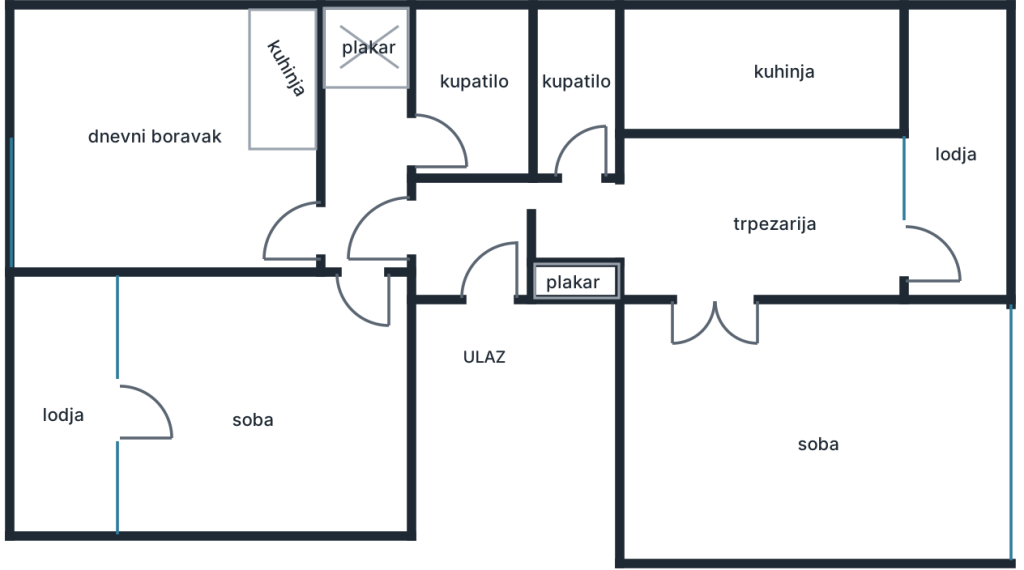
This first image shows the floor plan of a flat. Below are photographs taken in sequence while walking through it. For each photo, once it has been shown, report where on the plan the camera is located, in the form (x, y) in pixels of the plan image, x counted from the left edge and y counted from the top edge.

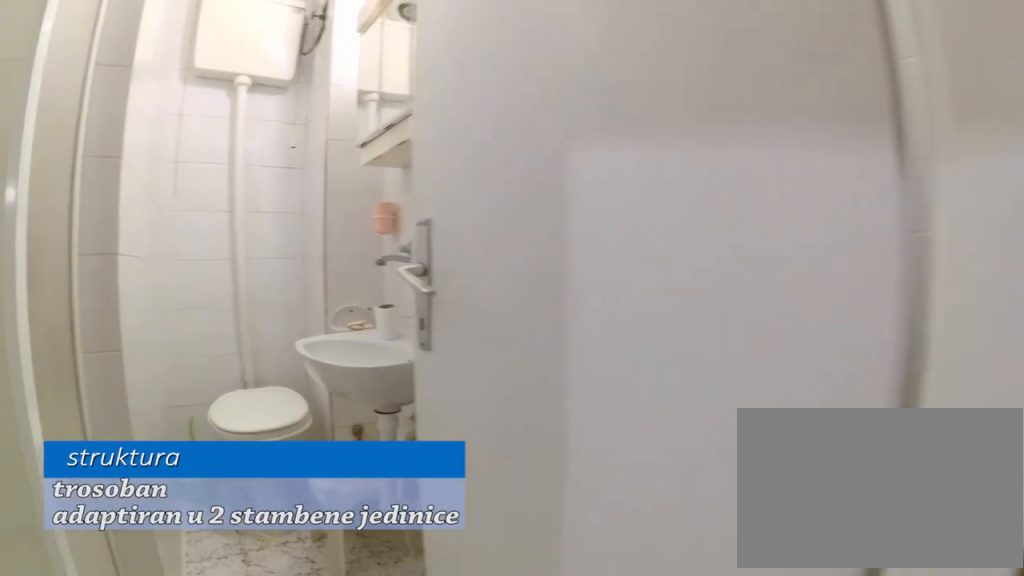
(546, 201)
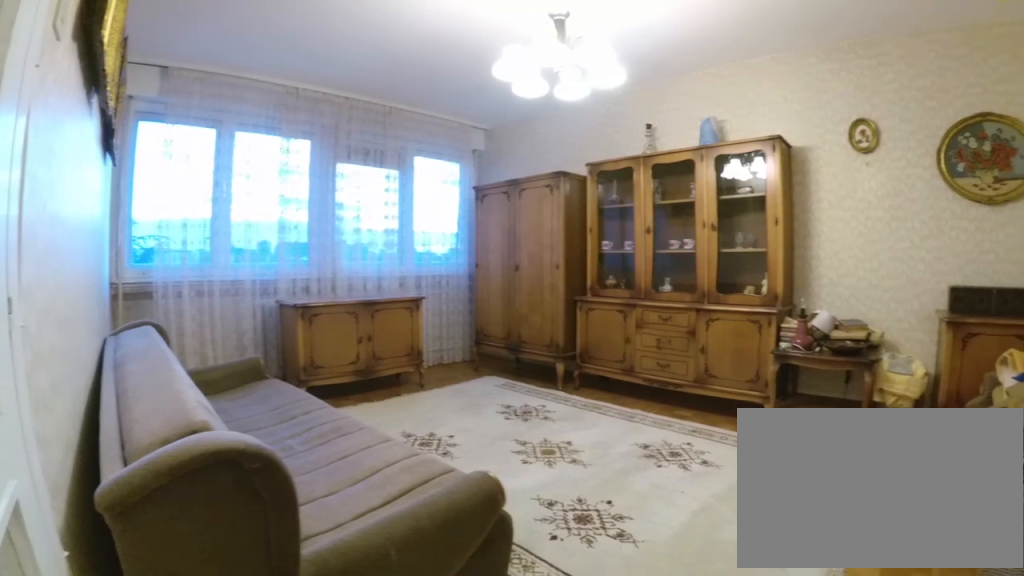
(666, 297)
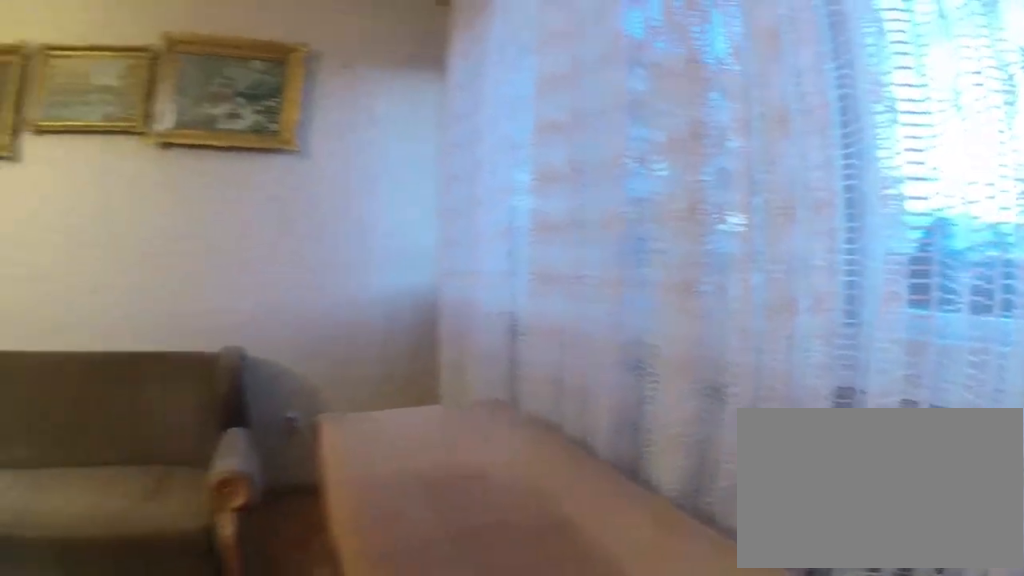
(919, 512)
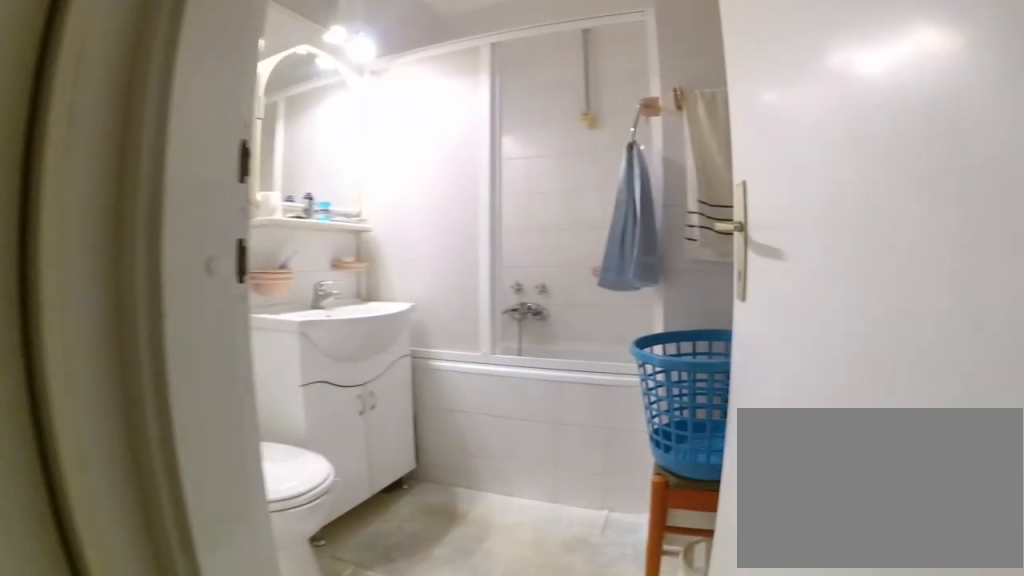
(380, 151)
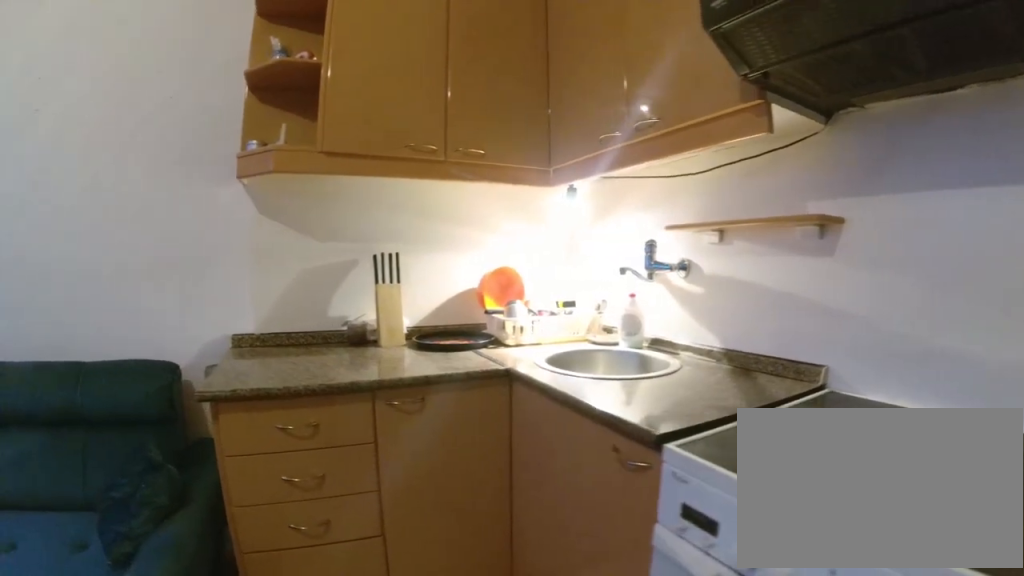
(249, 171)
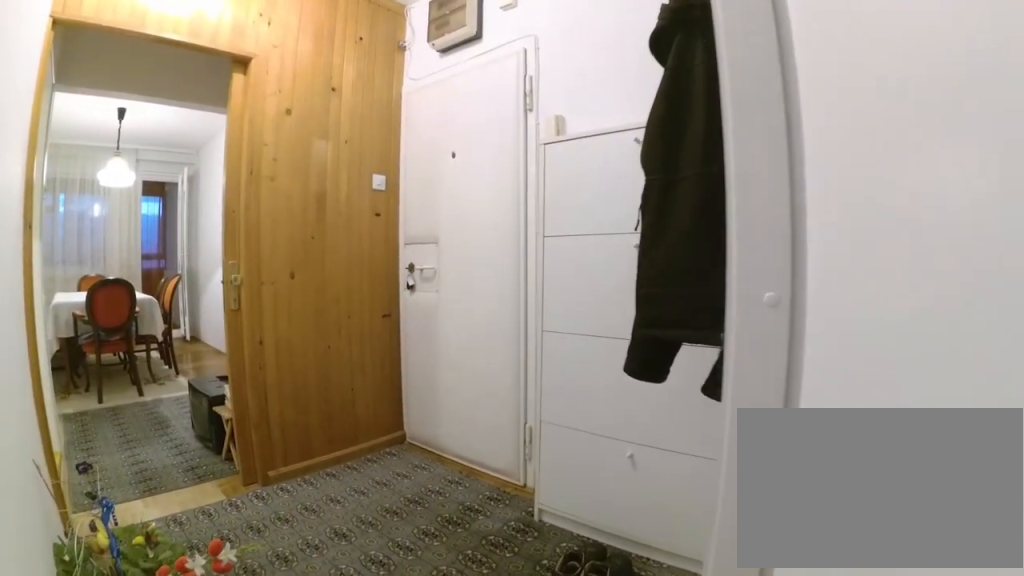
(382, 232)
